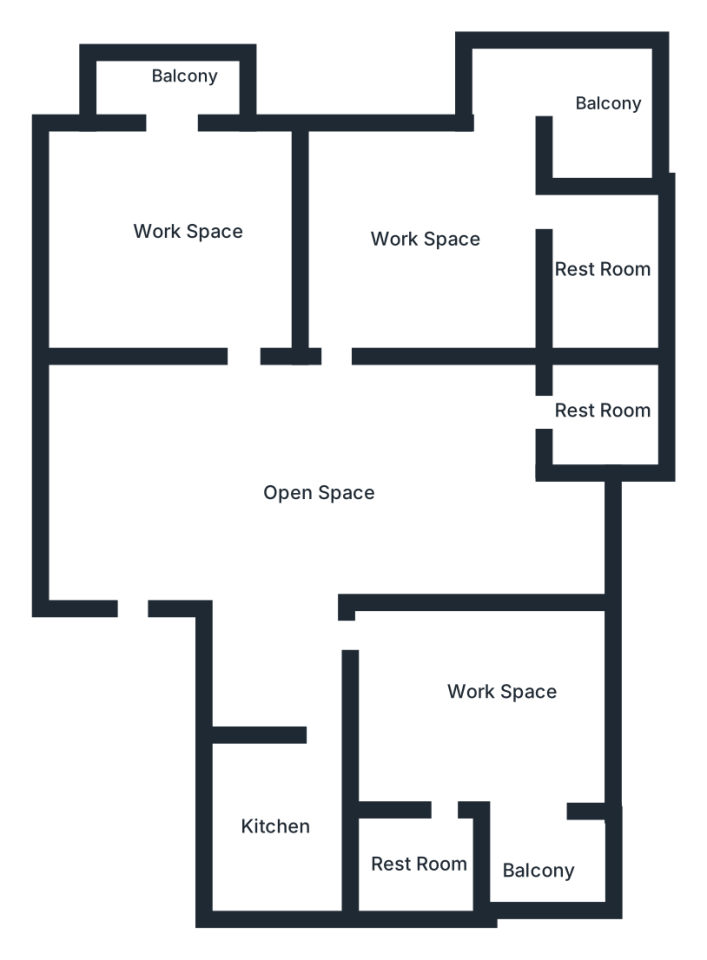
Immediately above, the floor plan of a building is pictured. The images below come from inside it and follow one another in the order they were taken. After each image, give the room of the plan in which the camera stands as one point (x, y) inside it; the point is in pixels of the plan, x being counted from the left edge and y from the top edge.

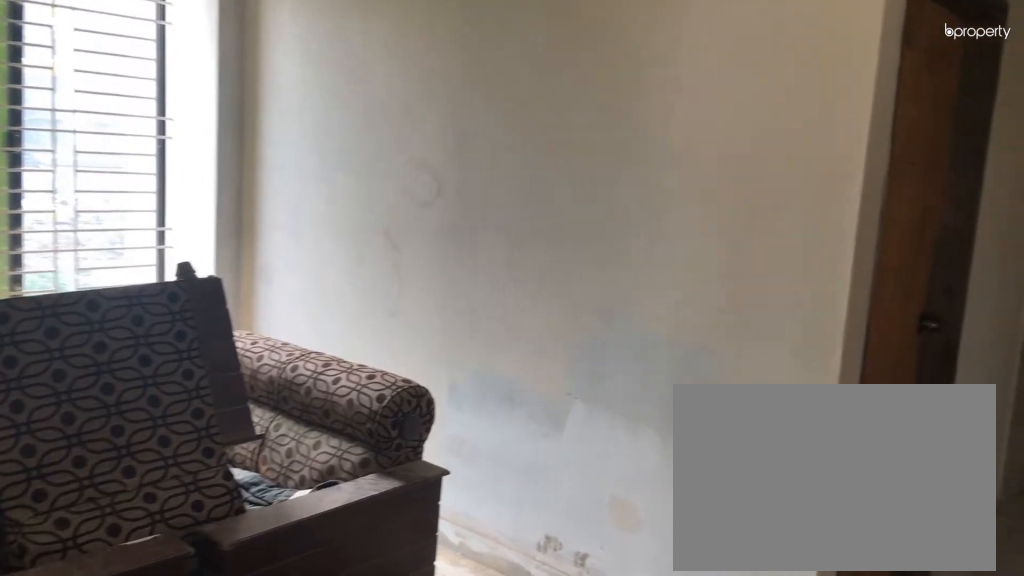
(310, 521)
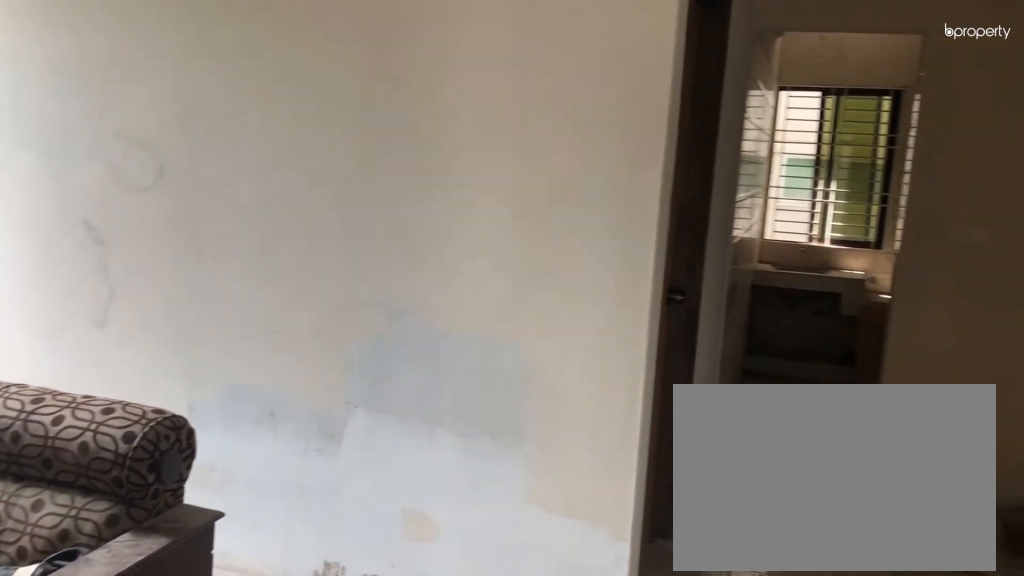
(310, 521)
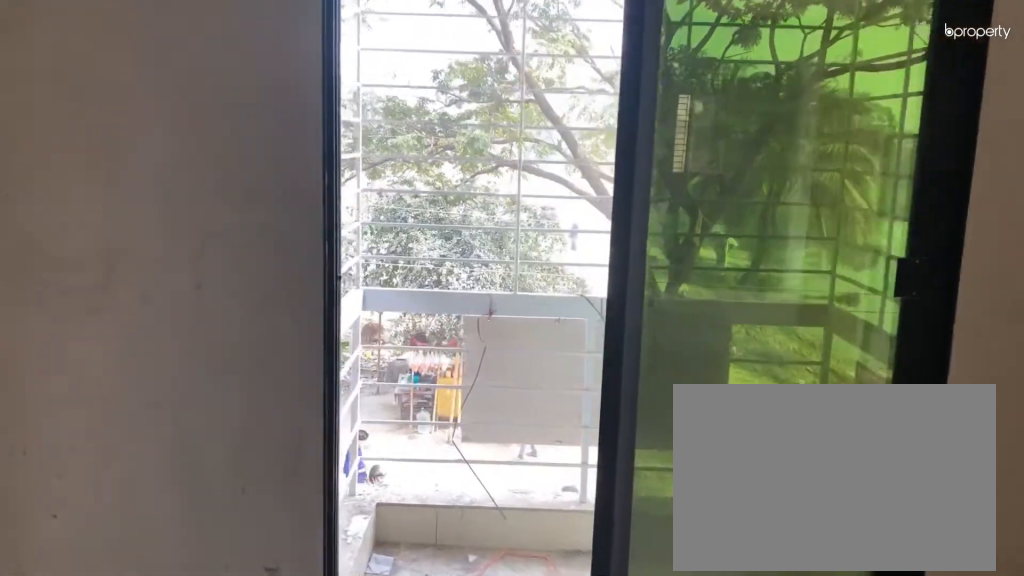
(178, 146)
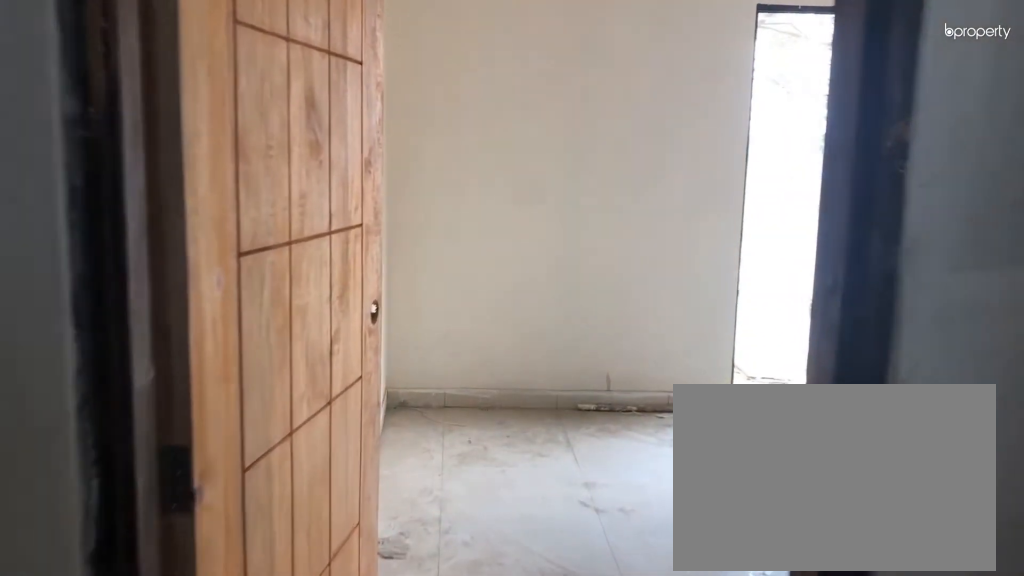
(414, 219)
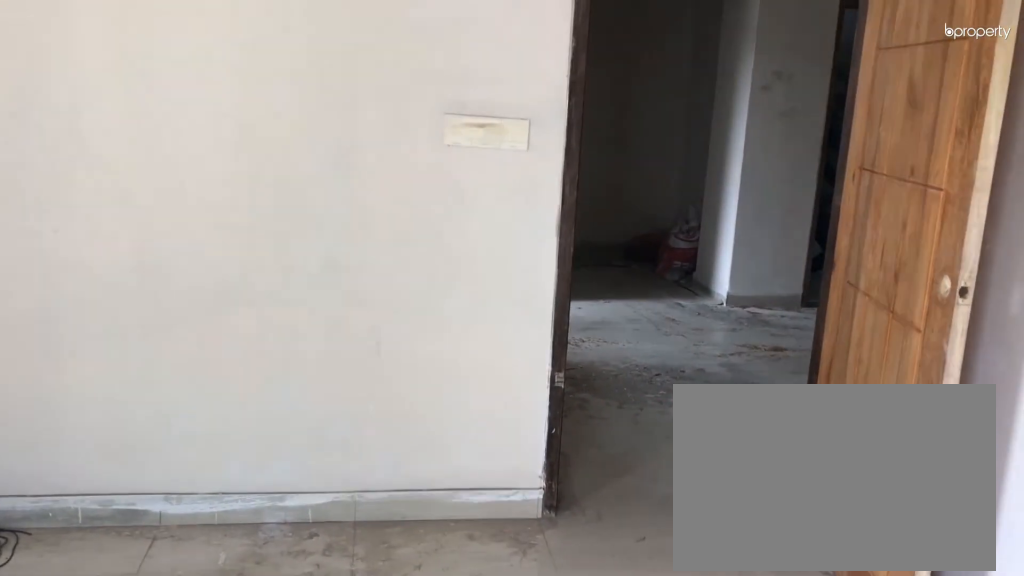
(414, 219)
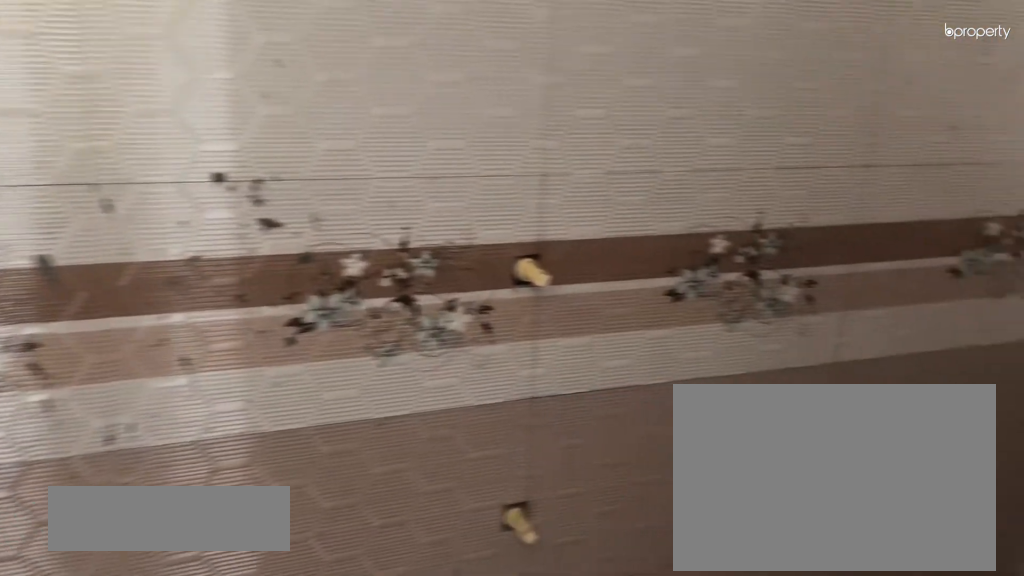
(608, 272)
